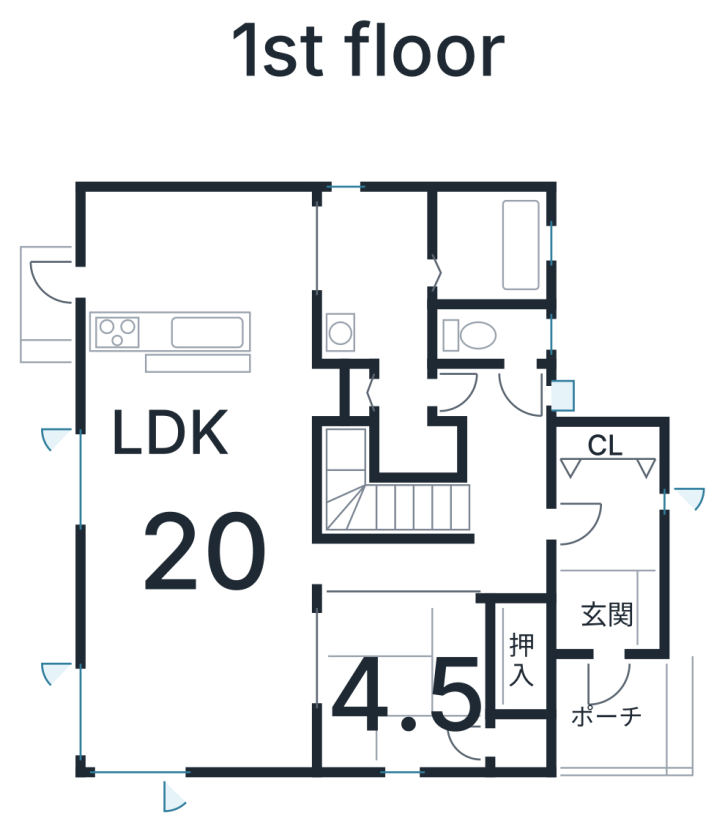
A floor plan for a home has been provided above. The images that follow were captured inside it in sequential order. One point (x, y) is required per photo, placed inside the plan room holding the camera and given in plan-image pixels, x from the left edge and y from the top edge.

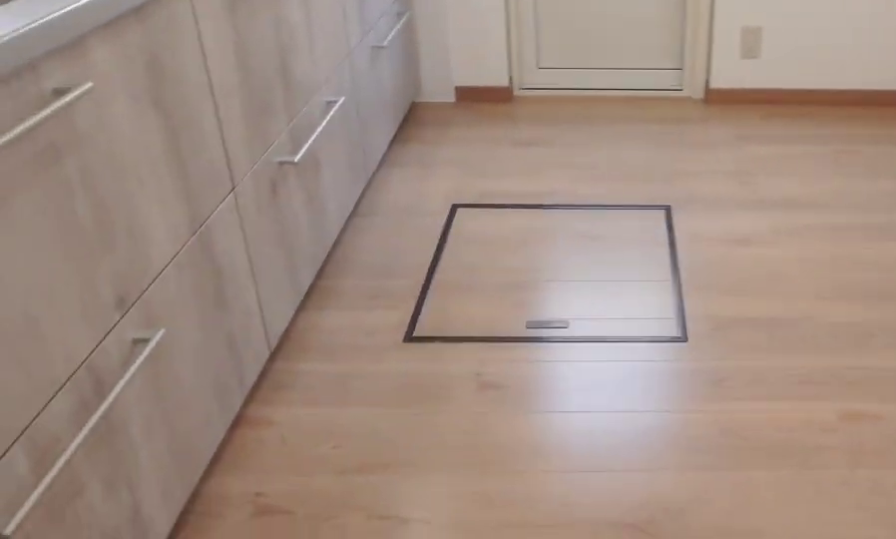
(205, 301)
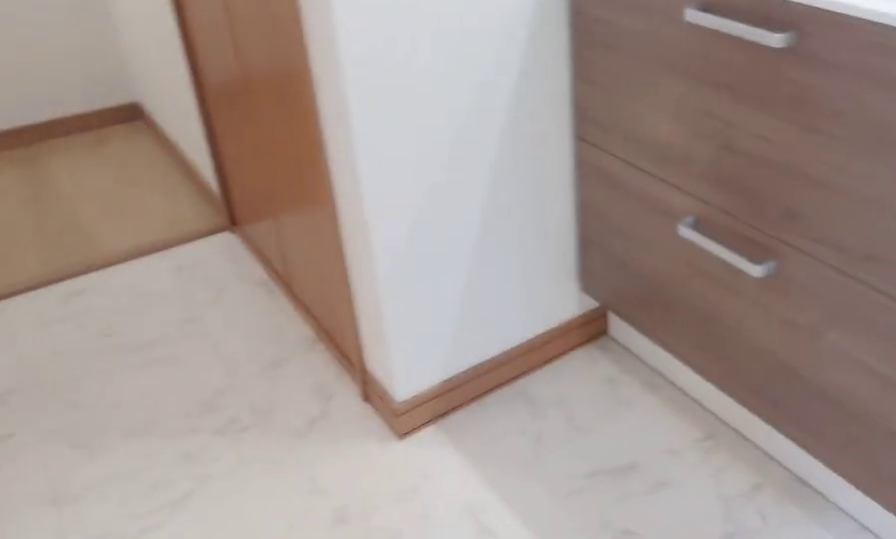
(372, 279)
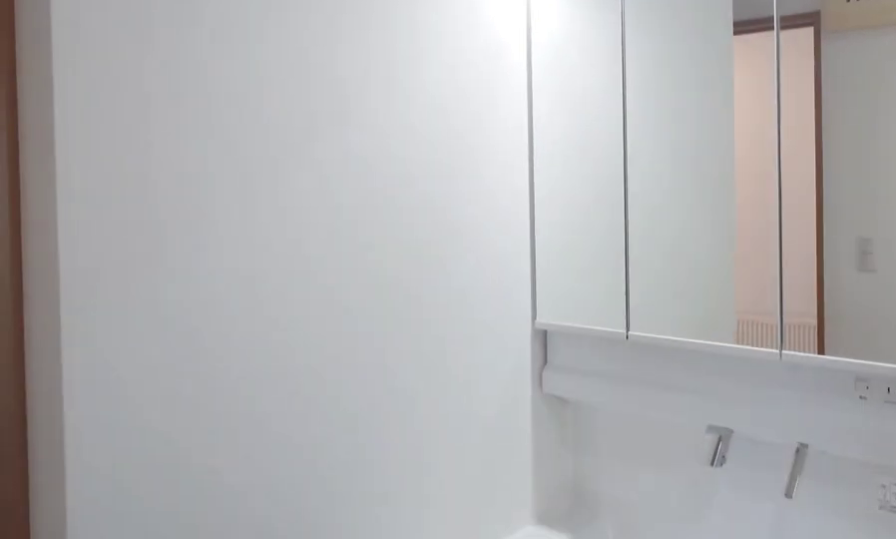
(372, 279)
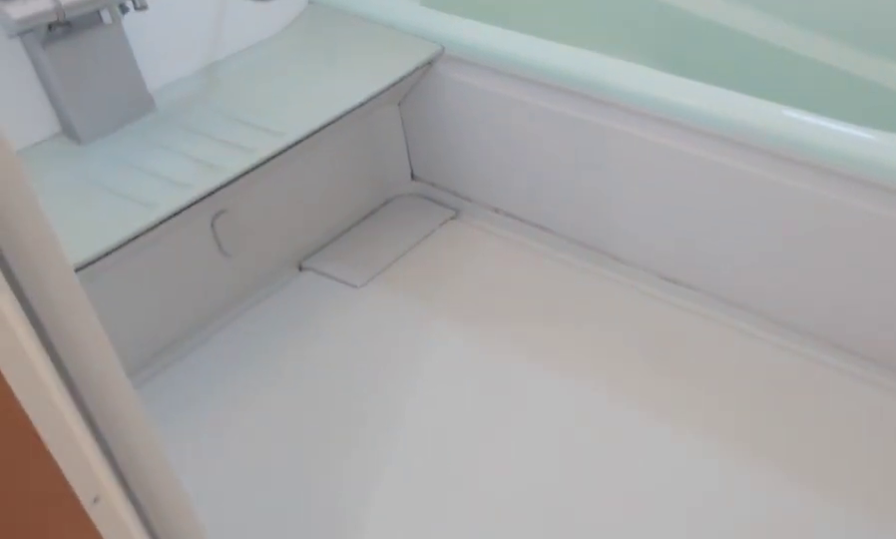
(486, 266)
